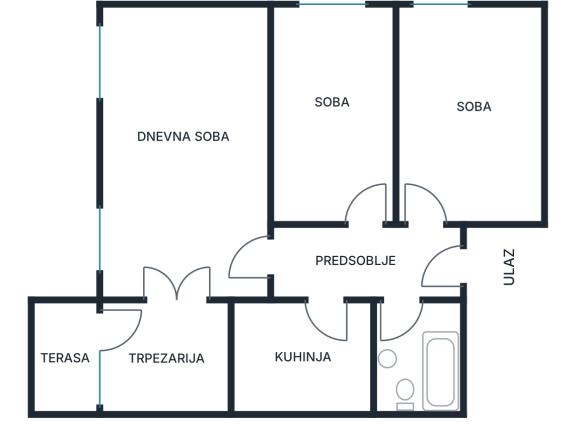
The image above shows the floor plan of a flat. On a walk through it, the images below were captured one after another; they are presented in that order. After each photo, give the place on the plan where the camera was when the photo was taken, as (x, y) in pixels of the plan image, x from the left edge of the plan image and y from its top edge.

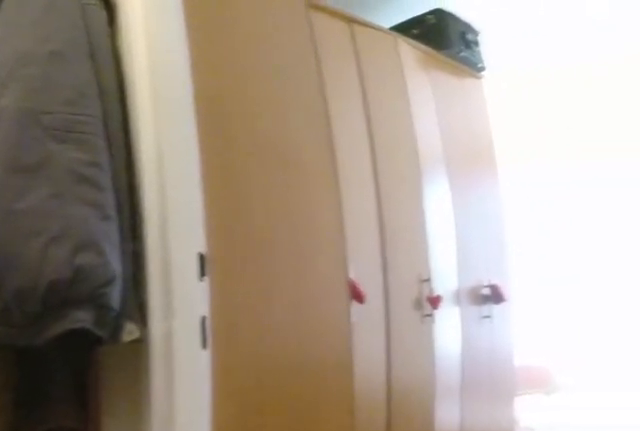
(393, 253)
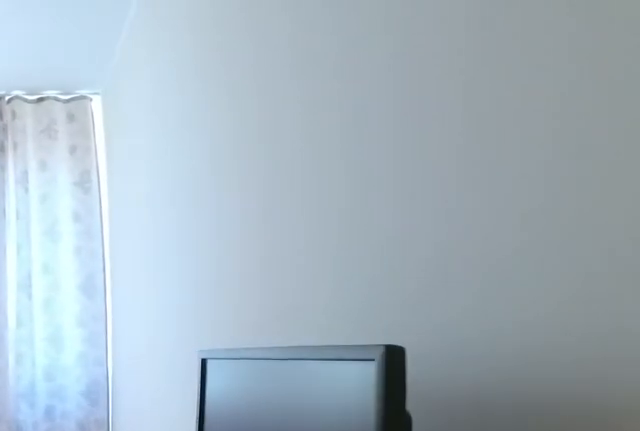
(358, 174)
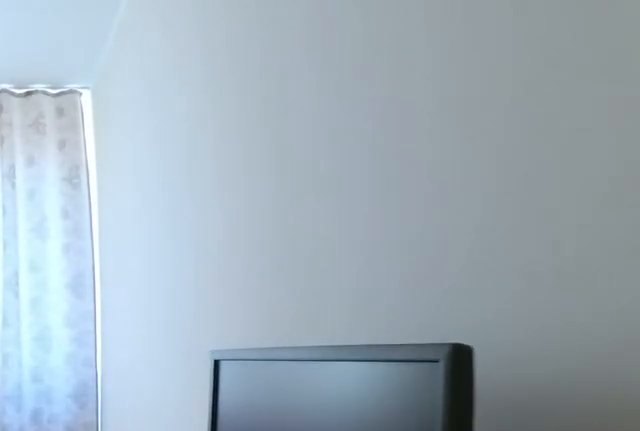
(357, 168)
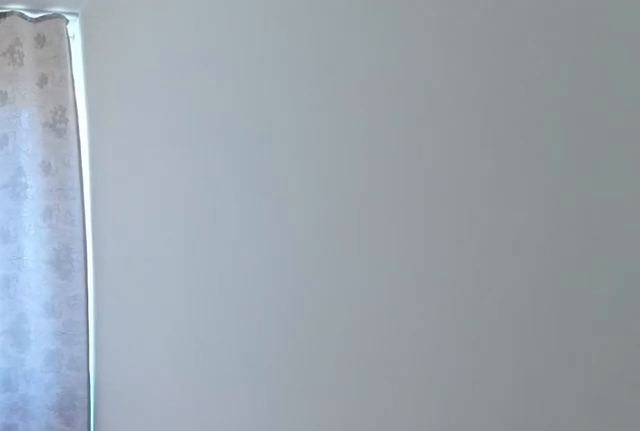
(353, 131)
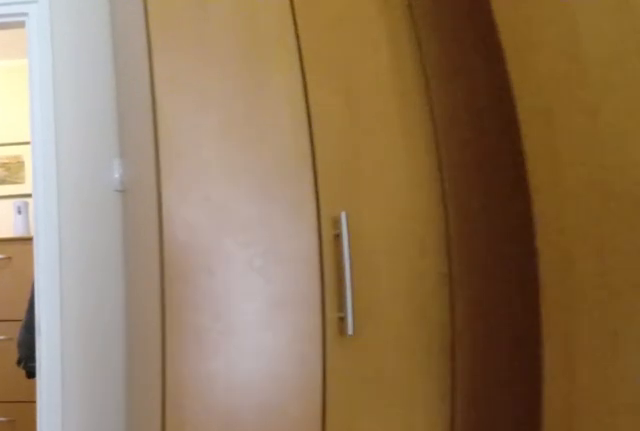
(353, 132)
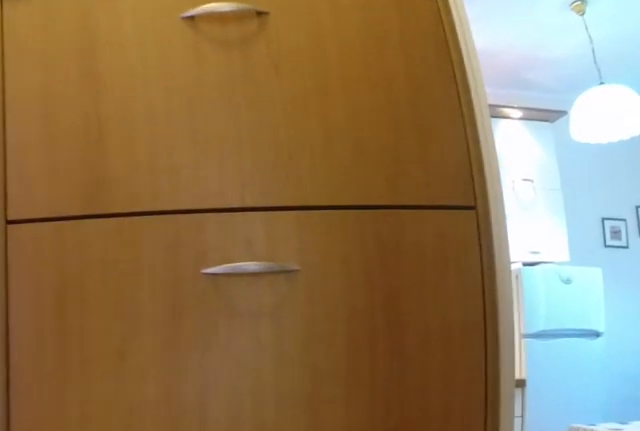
(363, 239)
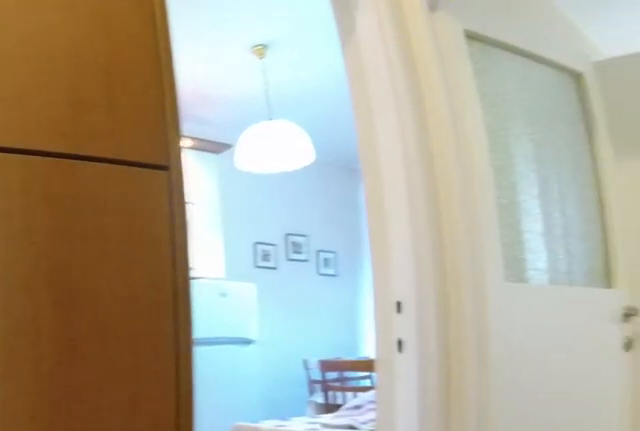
(373, 252)
